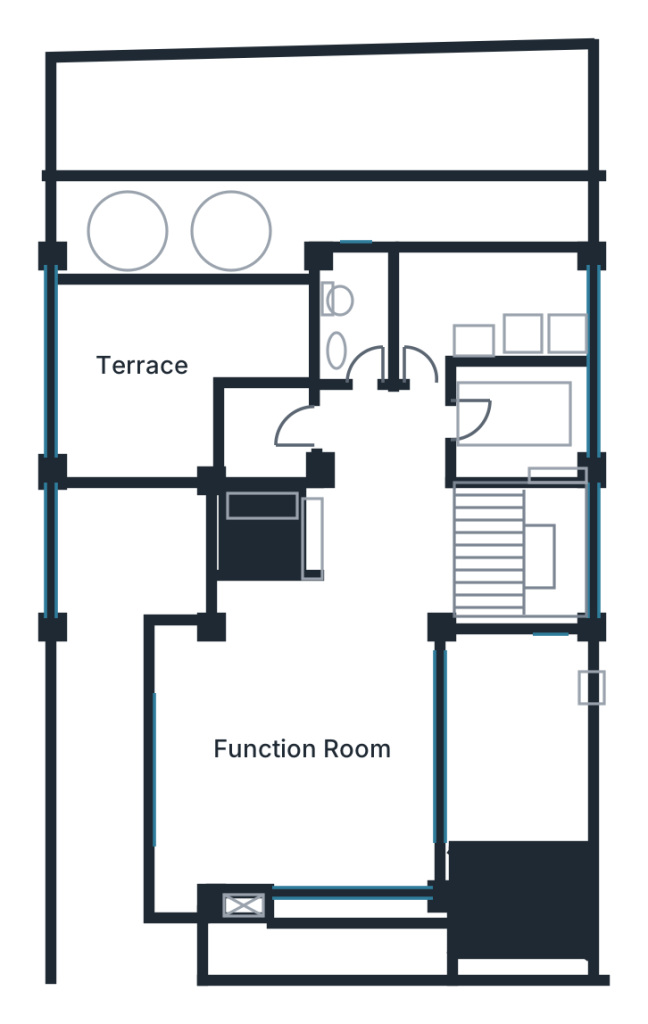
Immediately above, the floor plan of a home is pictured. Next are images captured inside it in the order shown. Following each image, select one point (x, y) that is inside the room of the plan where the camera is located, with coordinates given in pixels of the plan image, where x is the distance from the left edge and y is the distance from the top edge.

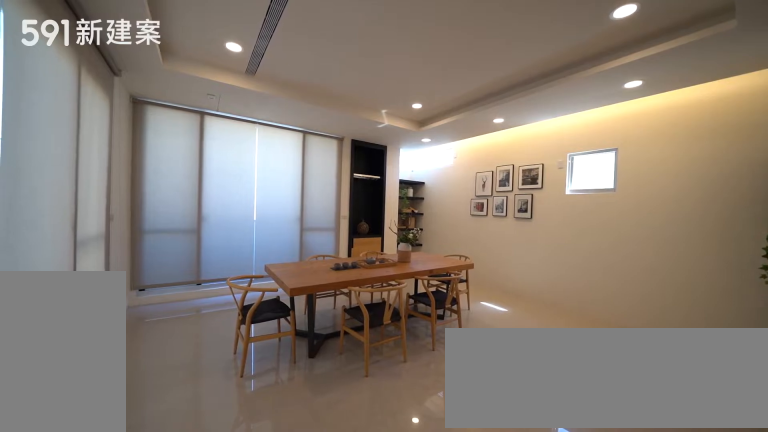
(296, 746)
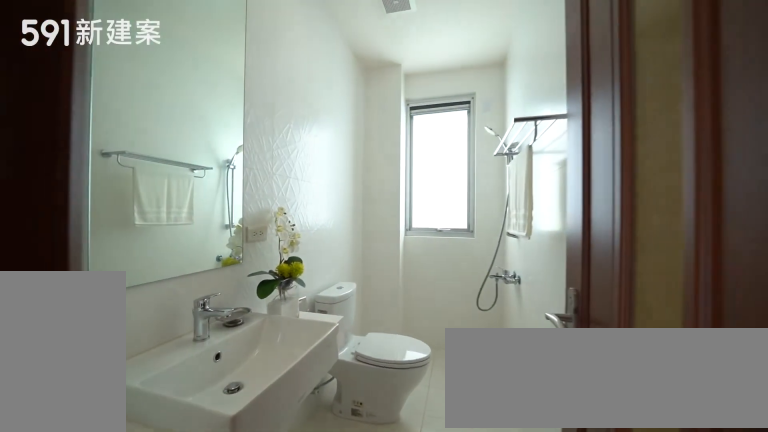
(358, 305)
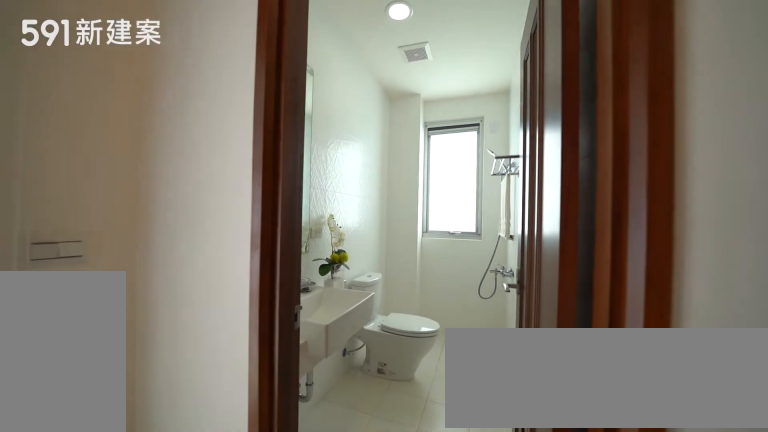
(358, 305)
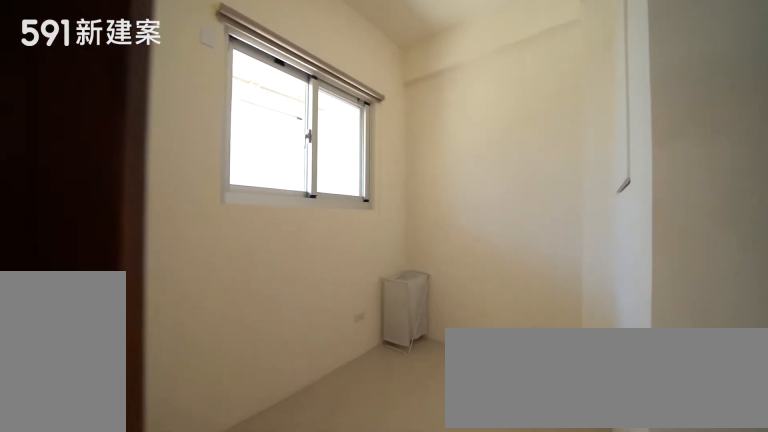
(530, 421)
